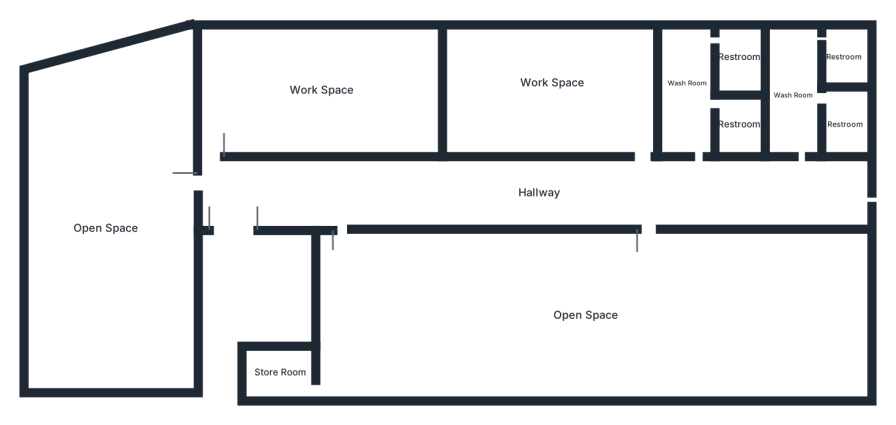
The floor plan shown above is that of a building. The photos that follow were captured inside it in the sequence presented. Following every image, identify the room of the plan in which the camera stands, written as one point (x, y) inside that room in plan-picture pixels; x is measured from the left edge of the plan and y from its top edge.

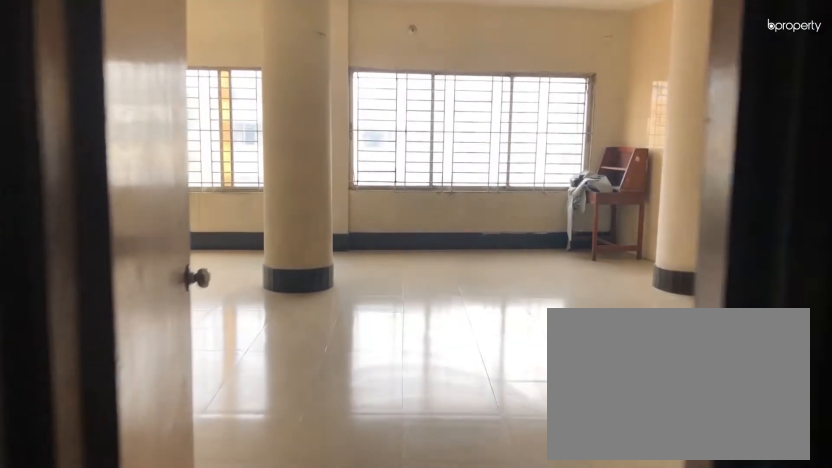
(238, 196)
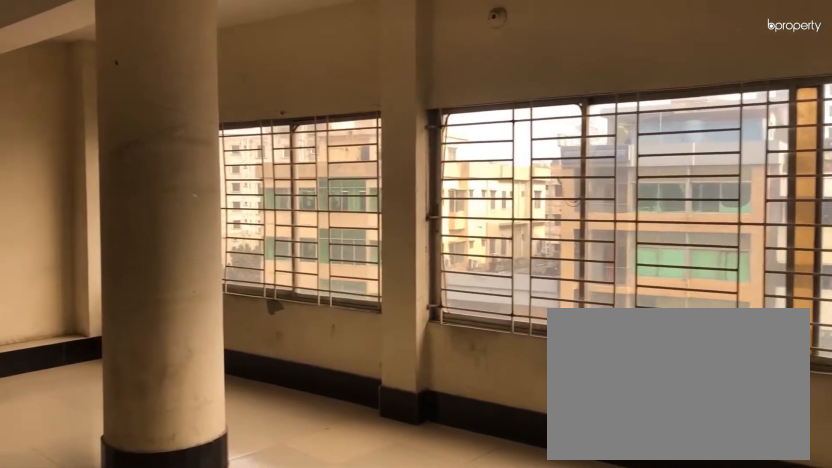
(103, 229)
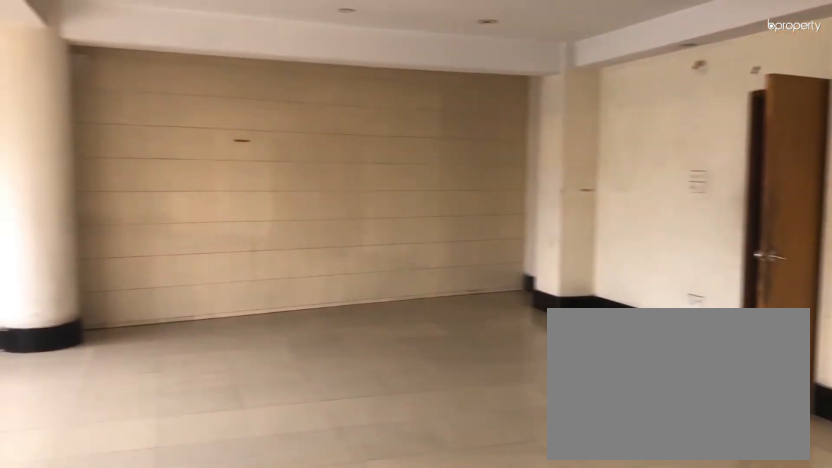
(103, 229)
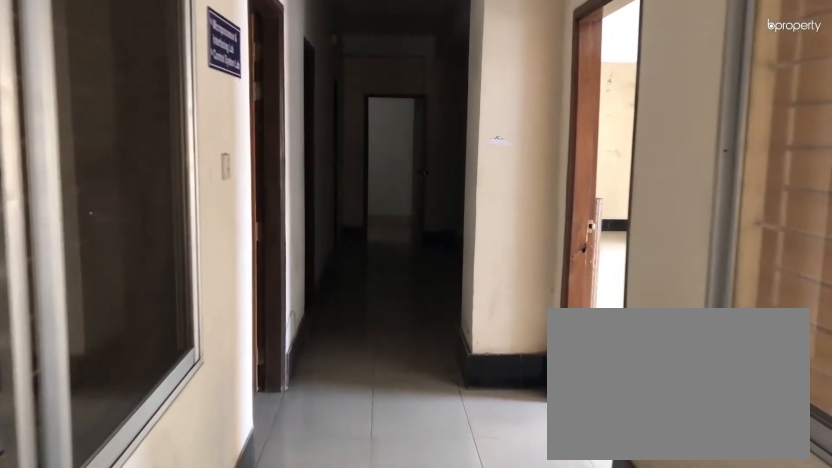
(541, 197)
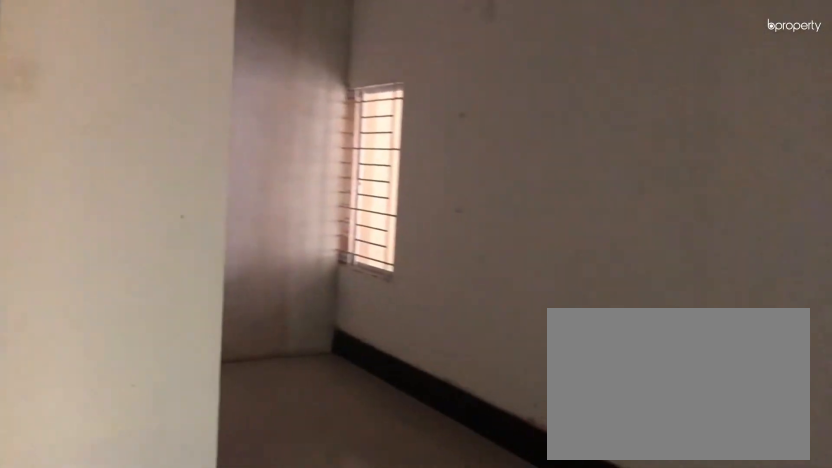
(314, 90)
